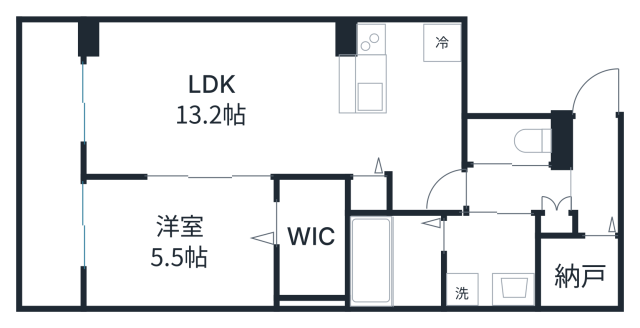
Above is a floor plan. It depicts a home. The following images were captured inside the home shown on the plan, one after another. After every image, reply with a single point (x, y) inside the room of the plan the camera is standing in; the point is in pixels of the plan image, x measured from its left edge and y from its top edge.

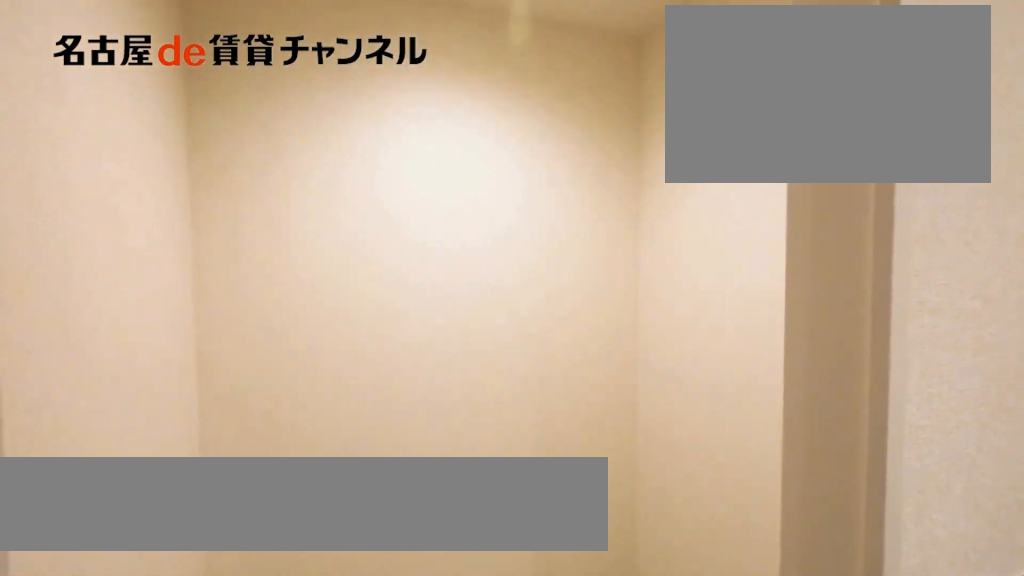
(577, 270)
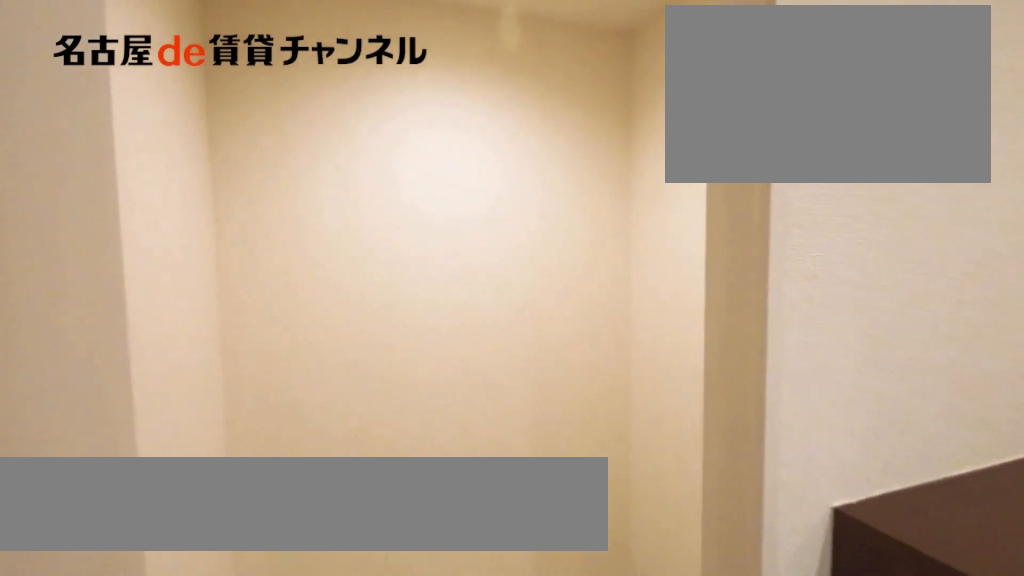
(577, 270)
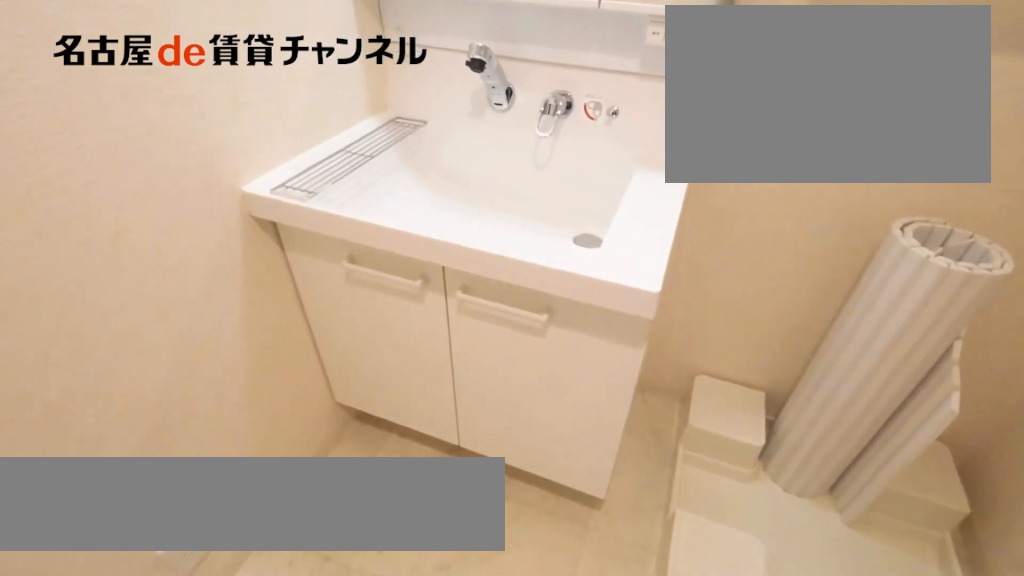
(489, 259)
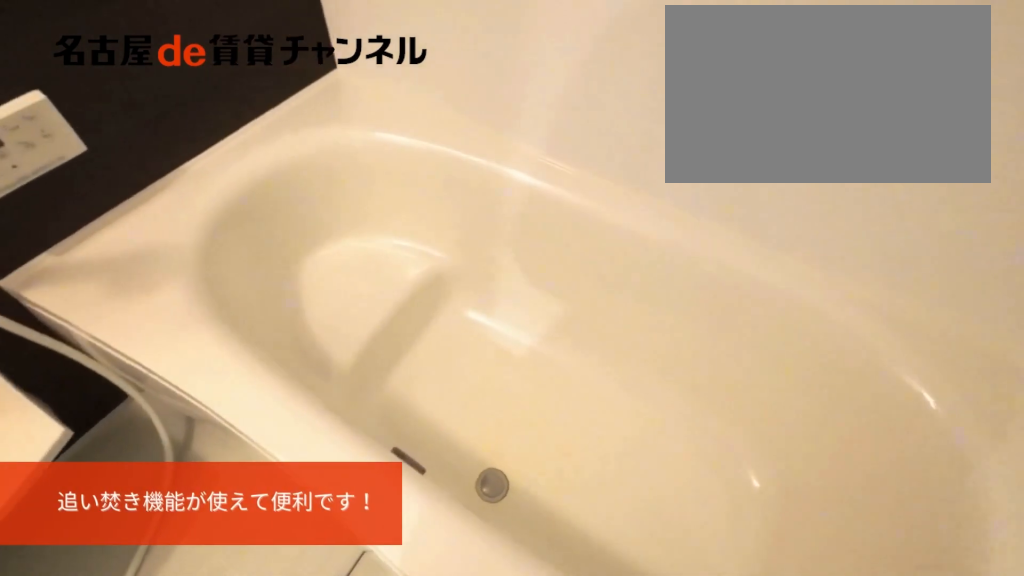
(394, 260)
